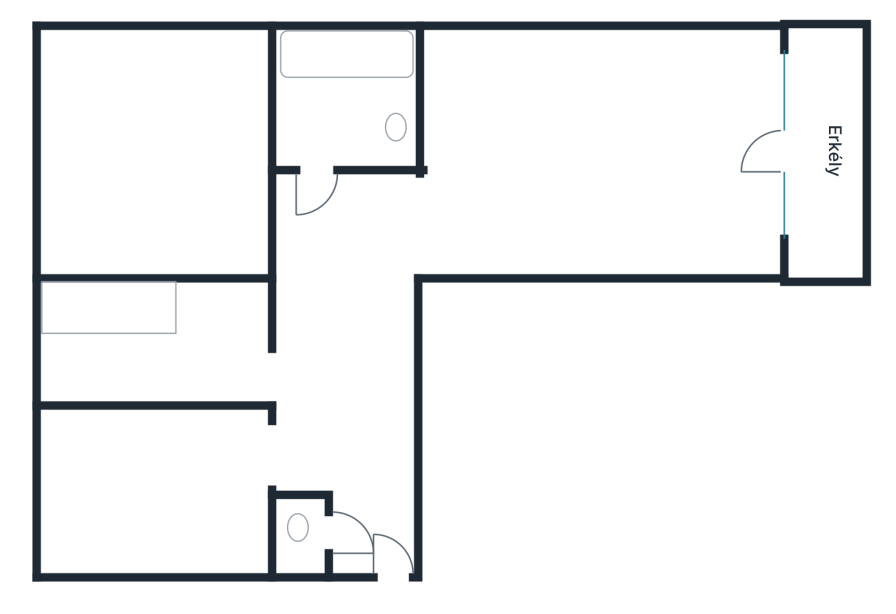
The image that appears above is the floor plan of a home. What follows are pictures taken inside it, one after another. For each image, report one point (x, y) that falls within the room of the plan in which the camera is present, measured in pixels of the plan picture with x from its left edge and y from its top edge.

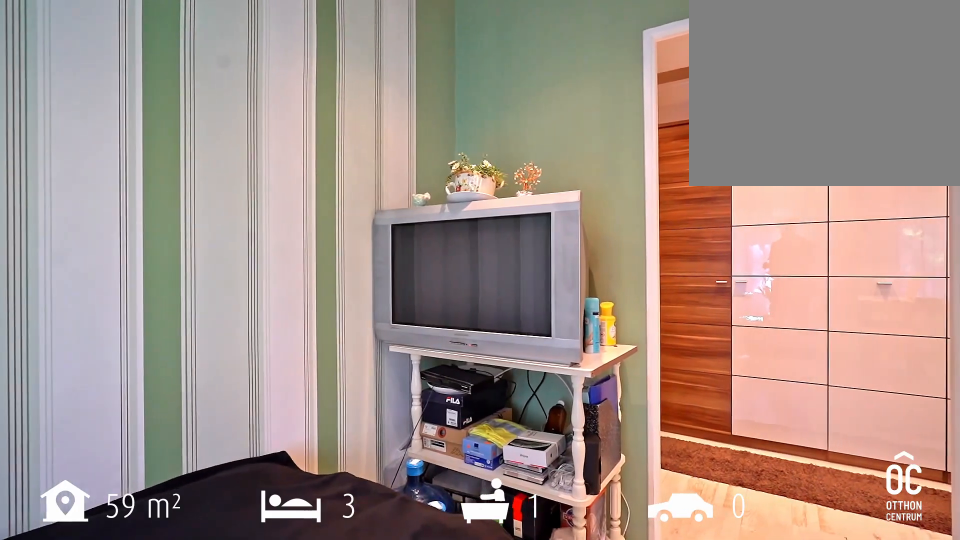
(146, 330)
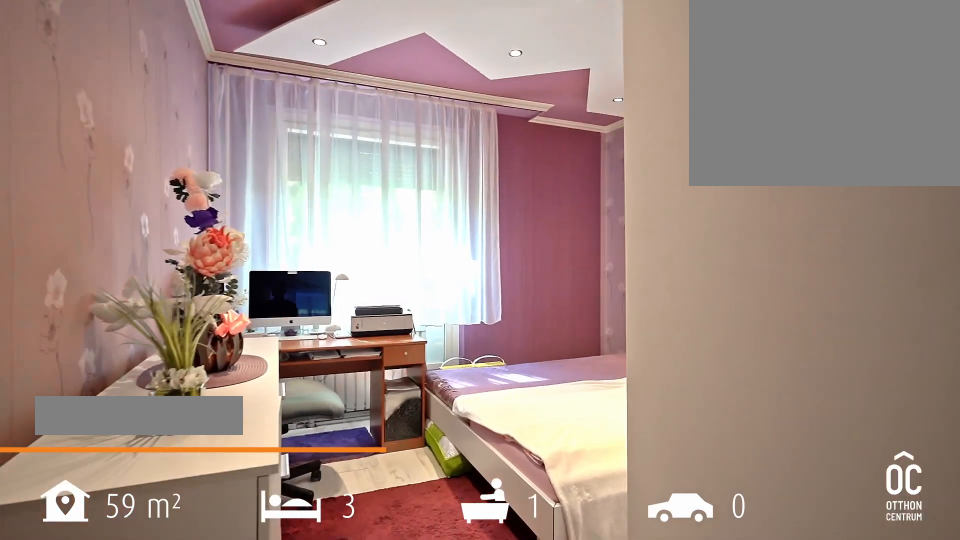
(179, 148)
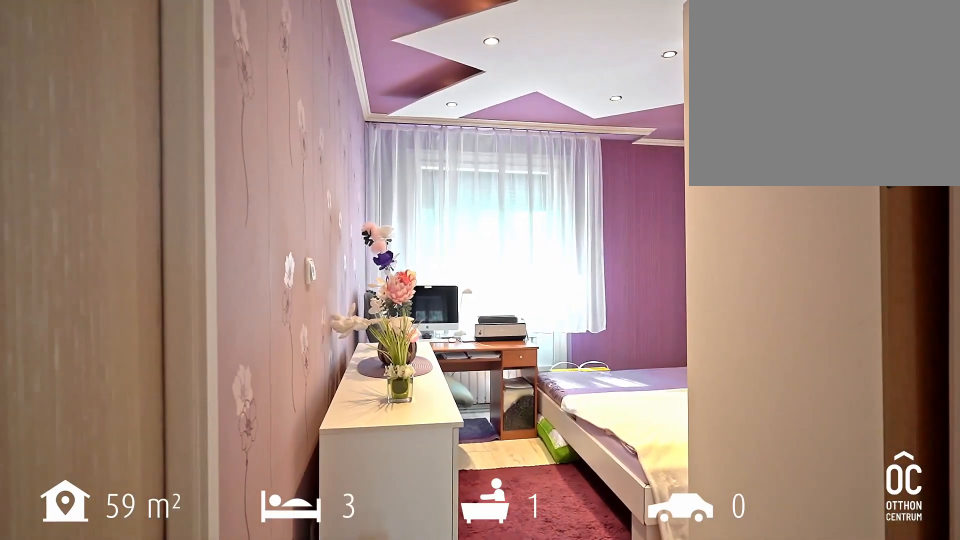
(179, 148)
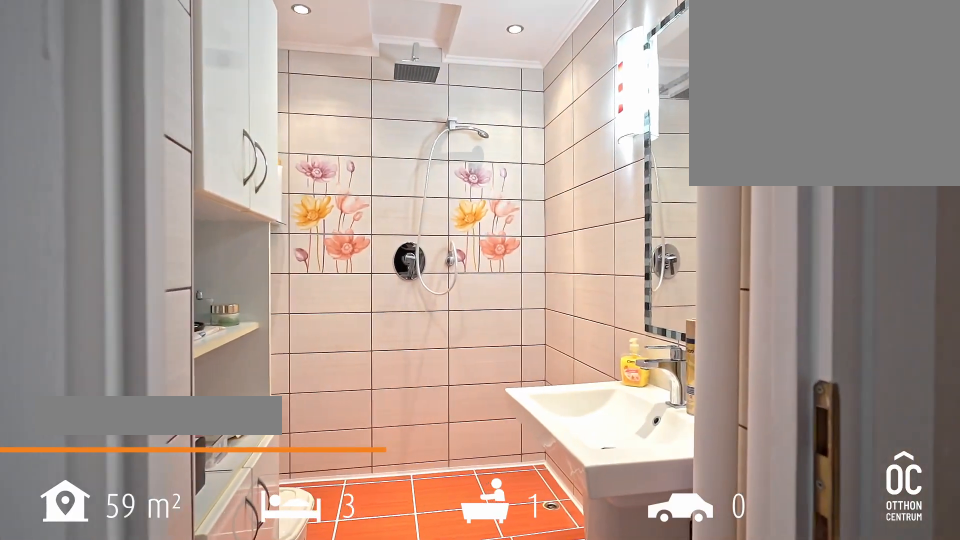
(356, 103)
